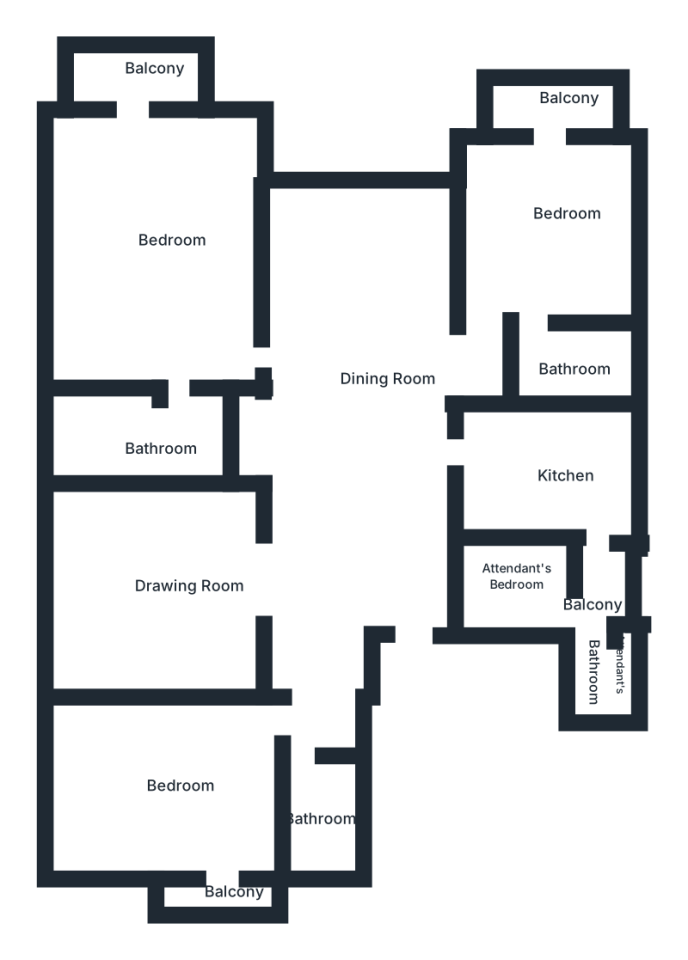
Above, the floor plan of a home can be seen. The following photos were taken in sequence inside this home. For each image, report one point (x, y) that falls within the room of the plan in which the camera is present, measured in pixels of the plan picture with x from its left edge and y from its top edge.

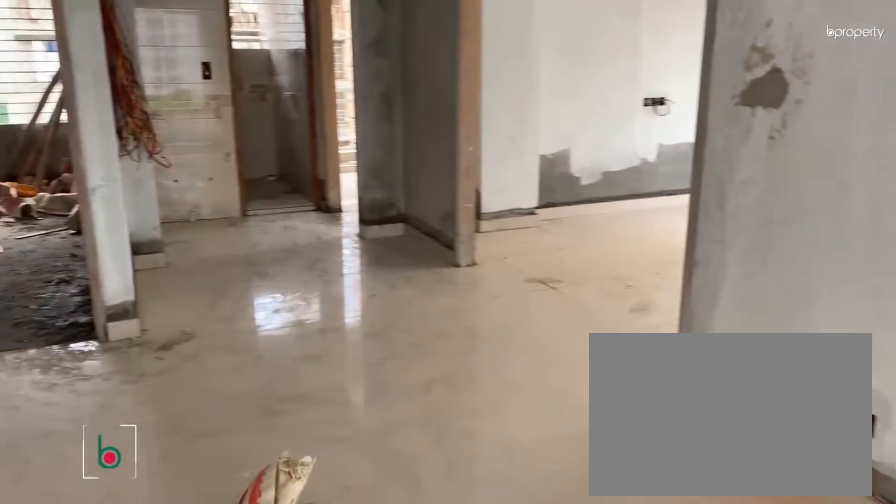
(368, 421)
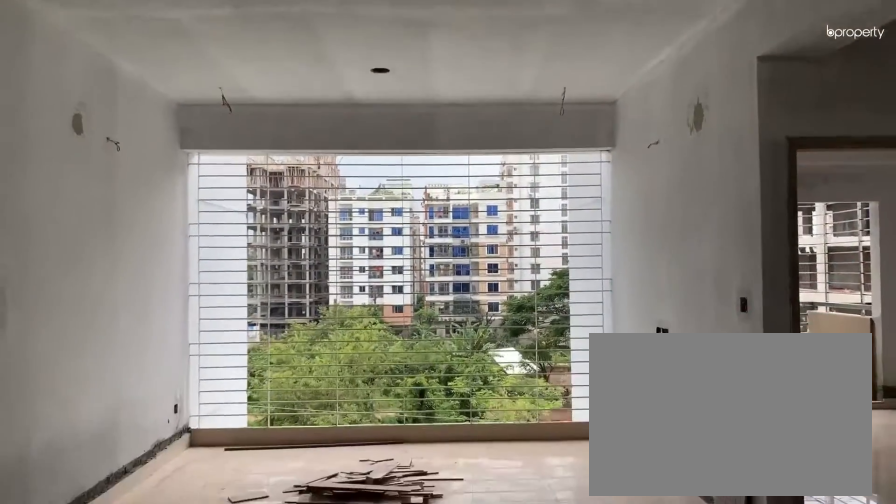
(368, 421)
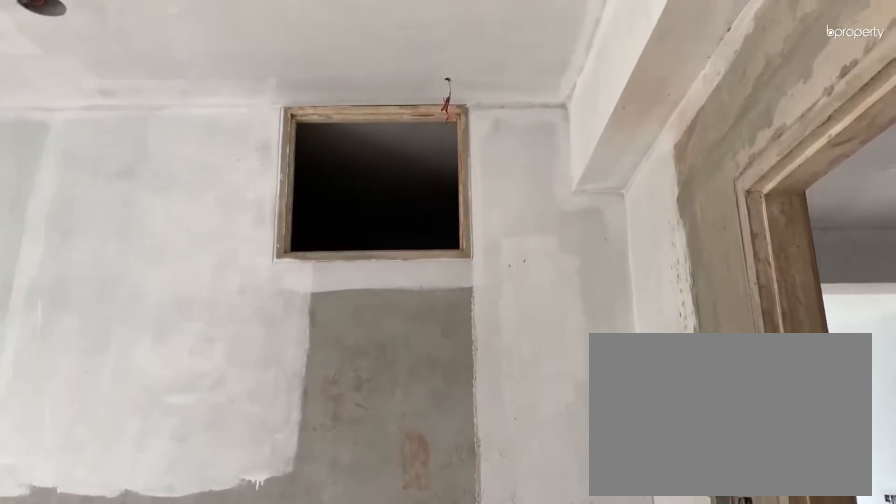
(166, 584)
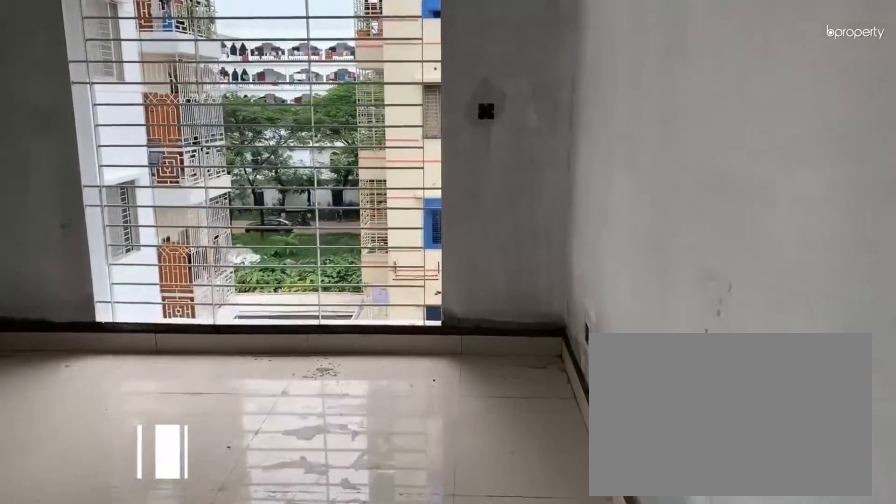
(190, 774)
